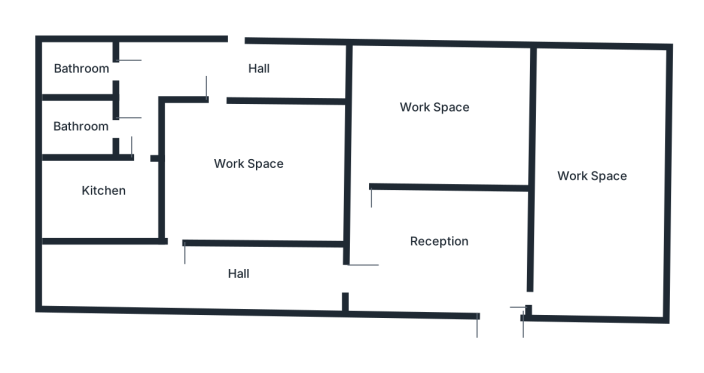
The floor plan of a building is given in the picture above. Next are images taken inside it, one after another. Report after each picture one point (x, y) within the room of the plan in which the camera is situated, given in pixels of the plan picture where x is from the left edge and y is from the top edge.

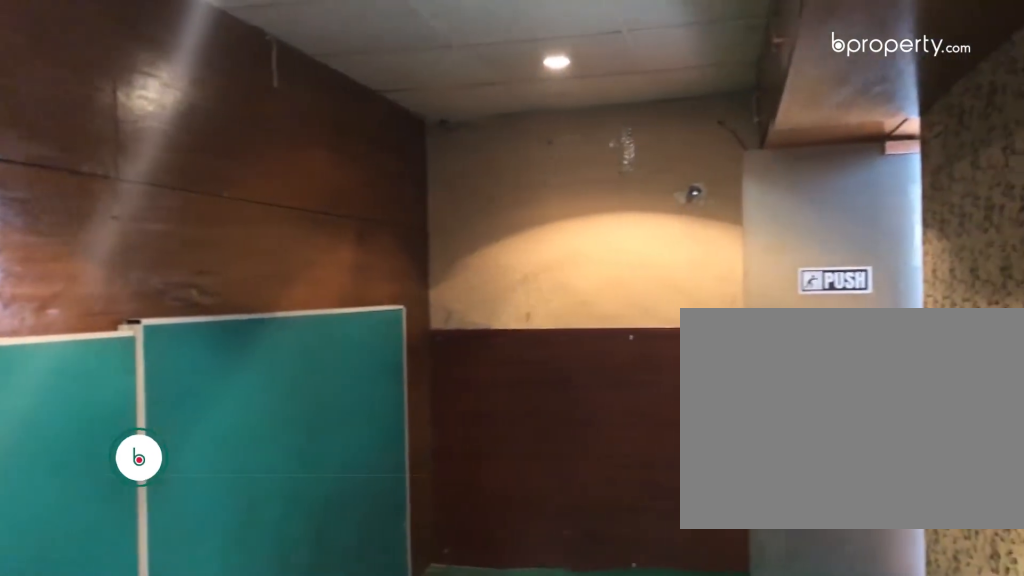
(592, 195)
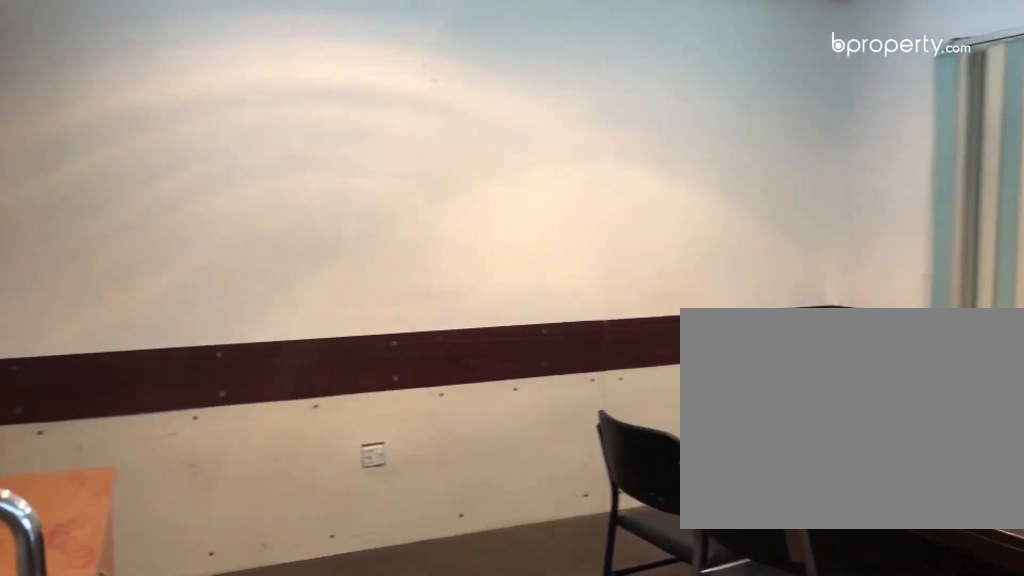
(427, 121)
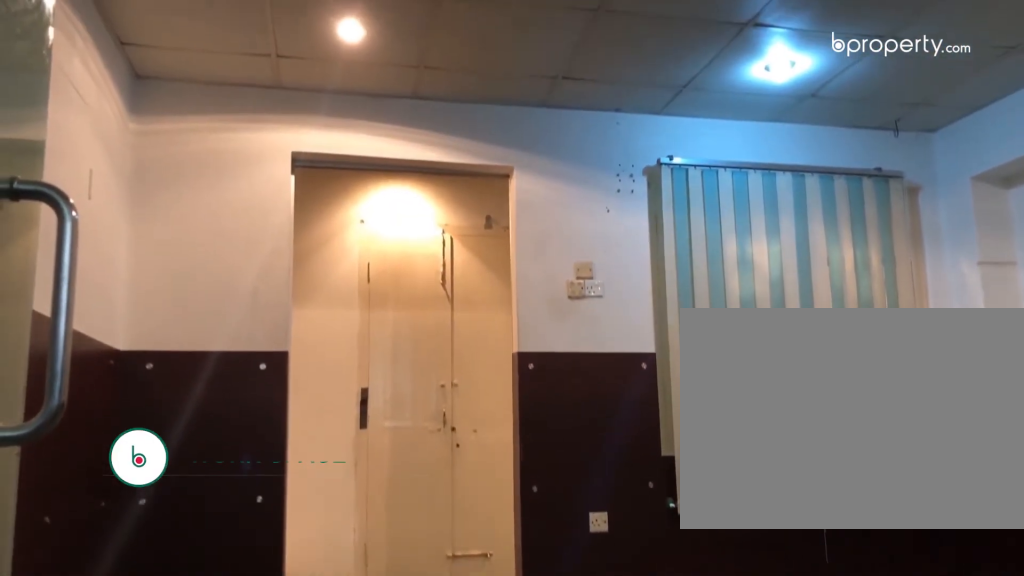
(240, 183)
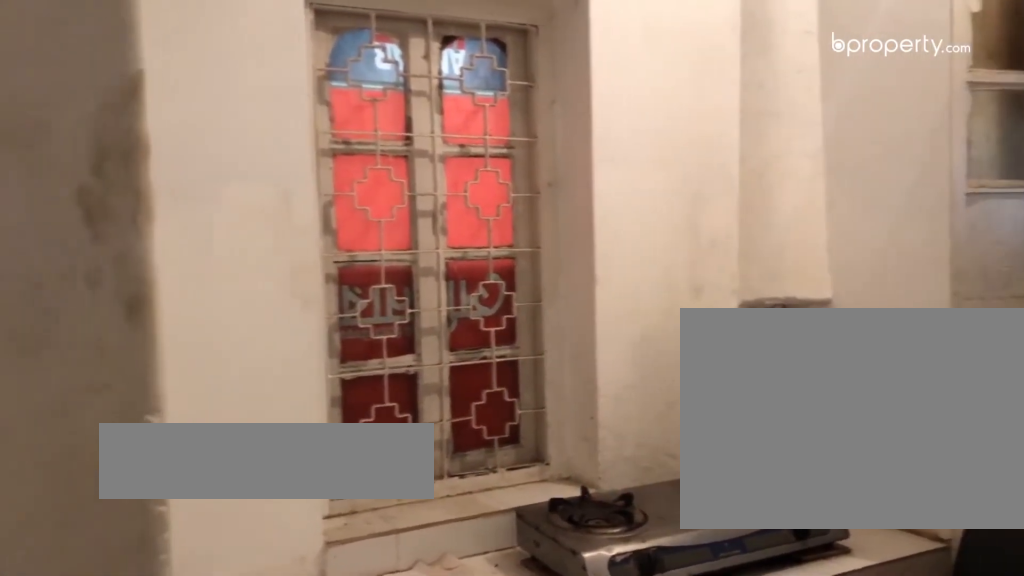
(106, 193)
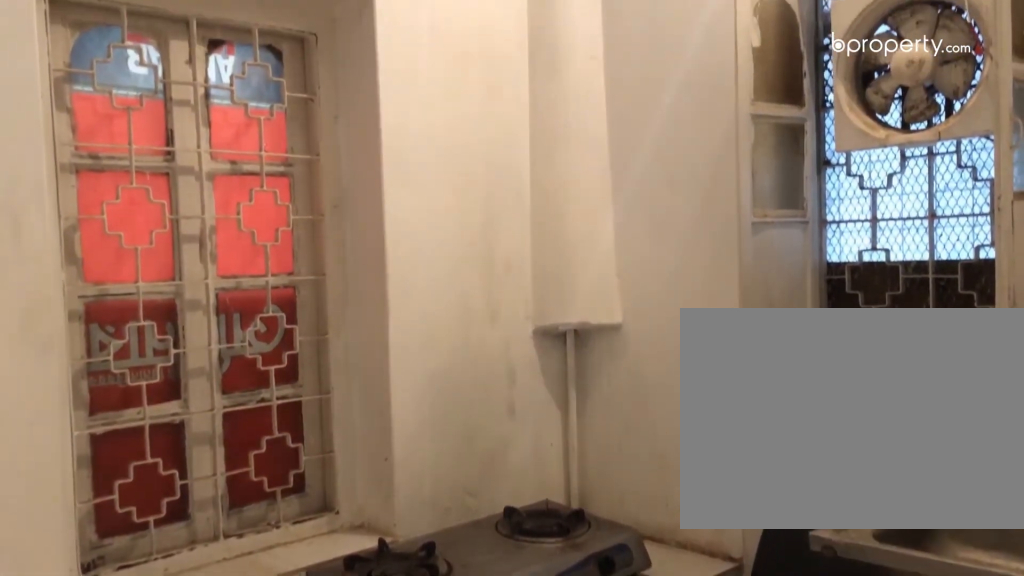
(106, 193)
